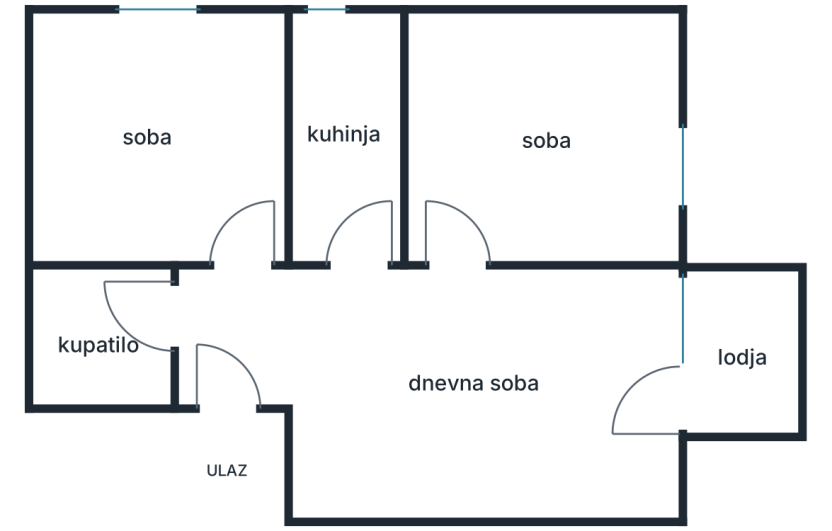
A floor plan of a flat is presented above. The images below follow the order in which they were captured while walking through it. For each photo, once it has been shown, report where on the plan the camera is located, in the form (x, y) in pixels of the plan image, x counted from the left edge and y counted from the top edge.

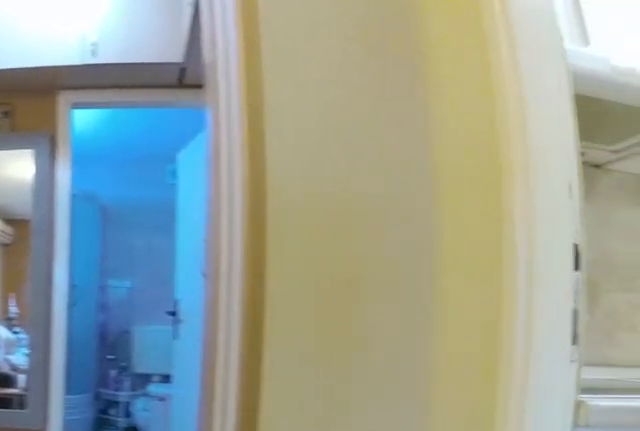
(434, 302)
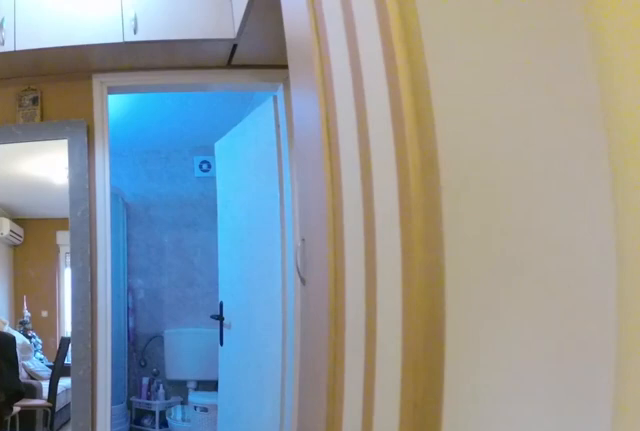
(375, 310)
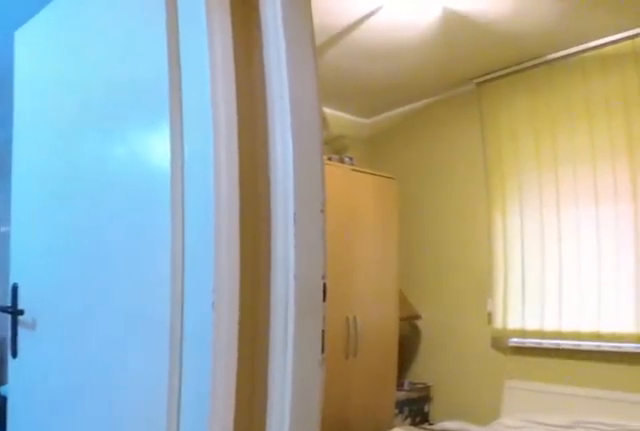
(279, 312)
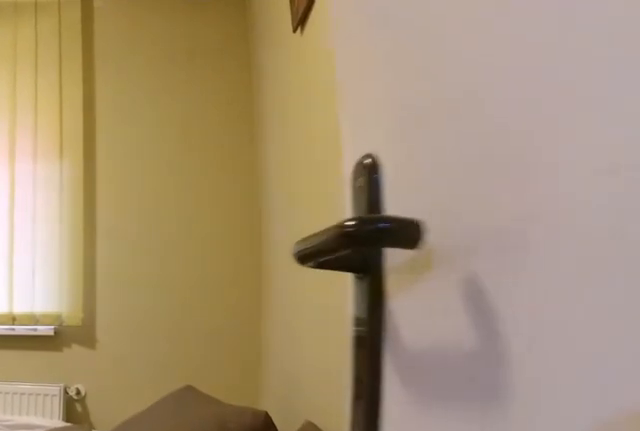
(239, 260)
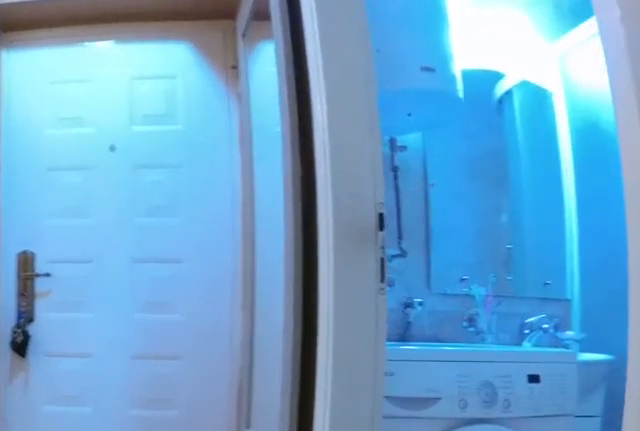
(242, 217)
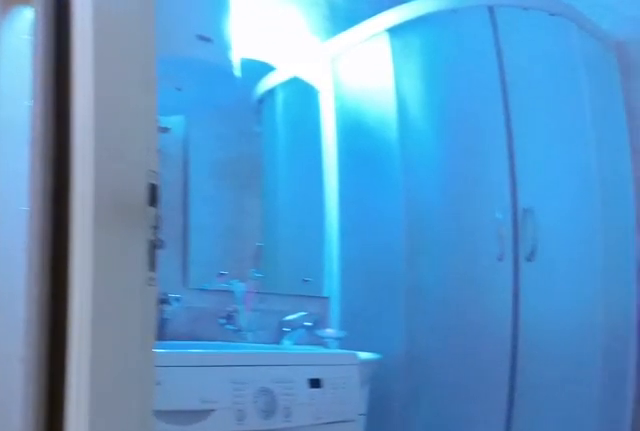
(239, 245)
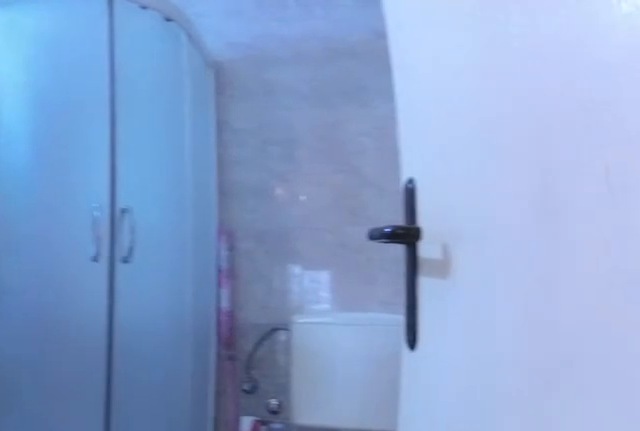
(221, 284)
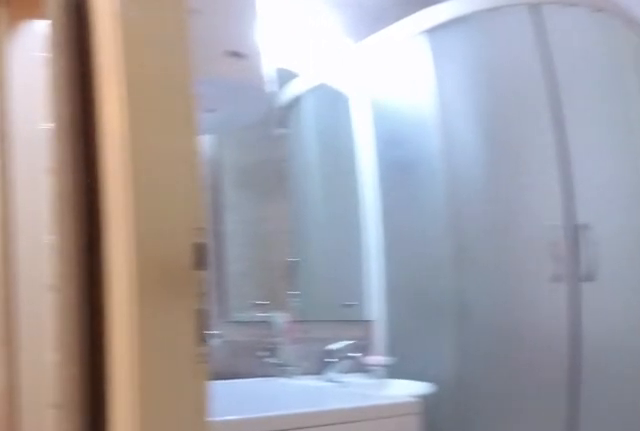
(215, 284)
